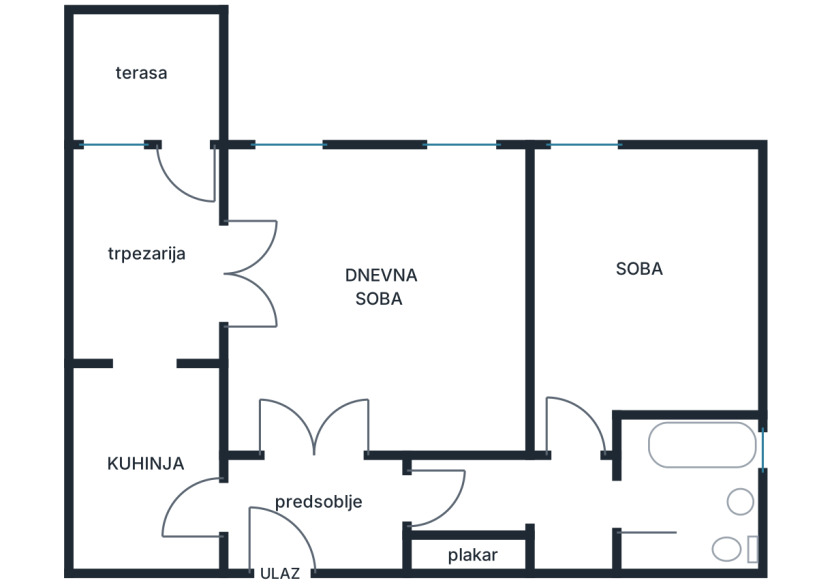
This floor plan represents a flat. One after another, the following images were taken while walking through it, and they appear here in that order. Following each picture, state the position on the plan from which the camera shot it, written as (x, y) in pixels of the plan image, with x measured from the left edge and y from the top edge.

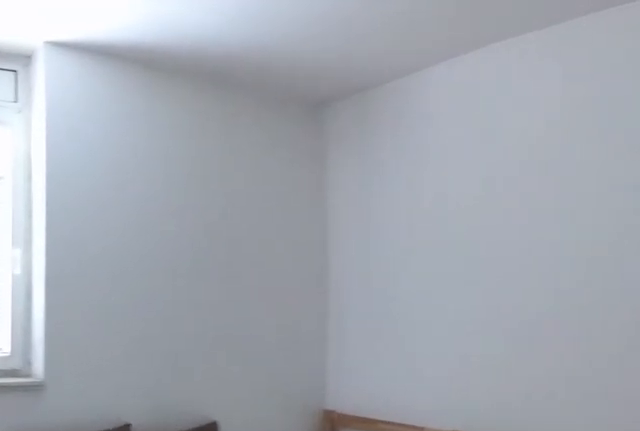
(578, 368)
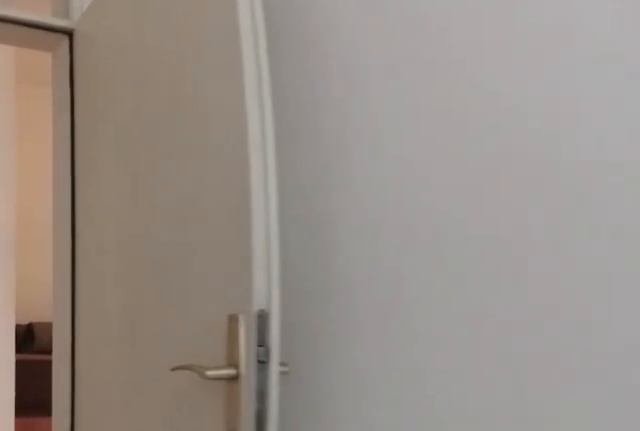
(576, 331)
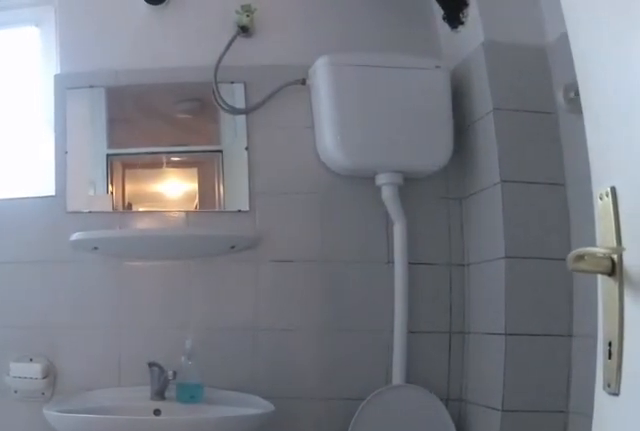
(607, 499)
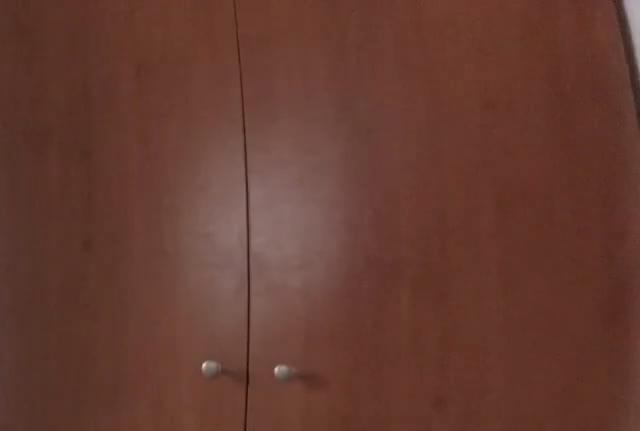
(587, 448)
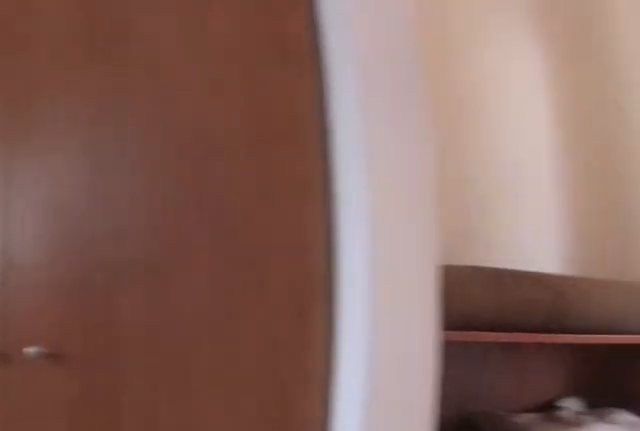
(584, 444)
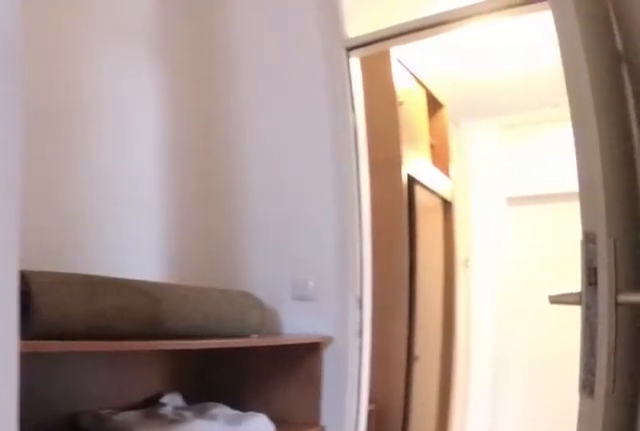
(602, 469)
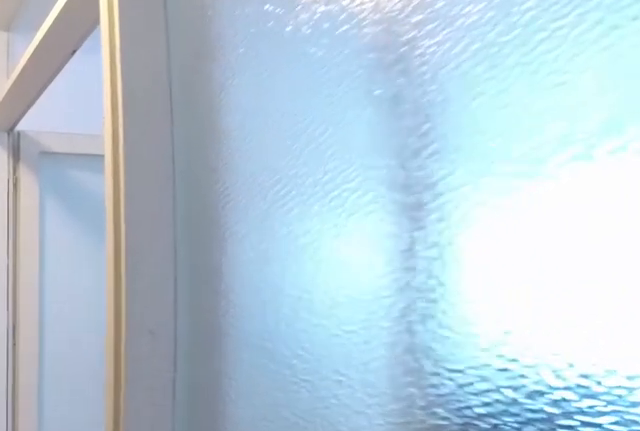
(420, 488)
